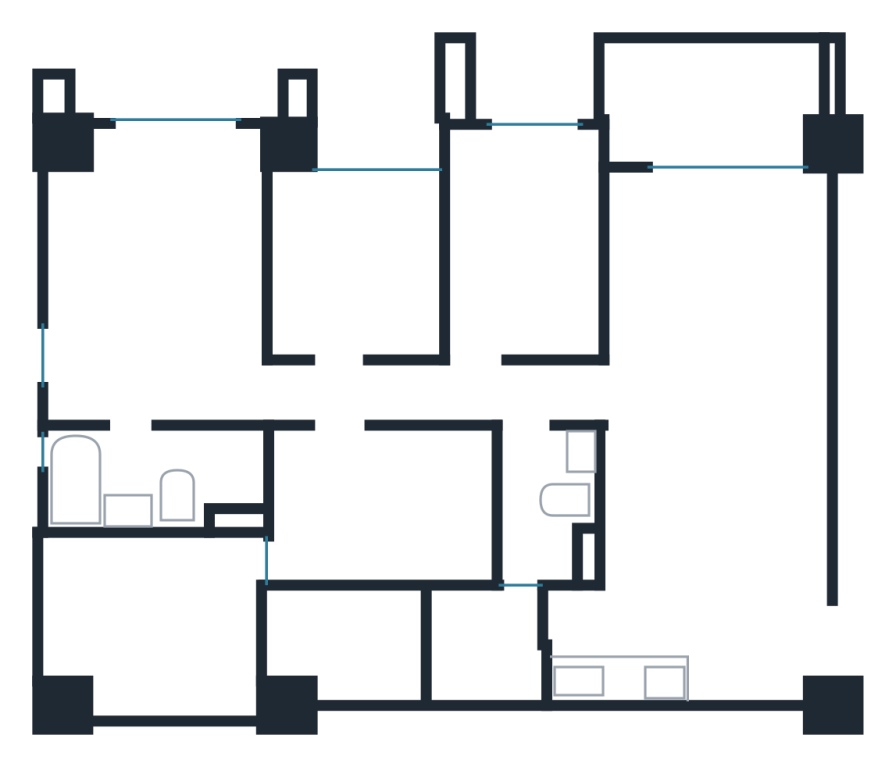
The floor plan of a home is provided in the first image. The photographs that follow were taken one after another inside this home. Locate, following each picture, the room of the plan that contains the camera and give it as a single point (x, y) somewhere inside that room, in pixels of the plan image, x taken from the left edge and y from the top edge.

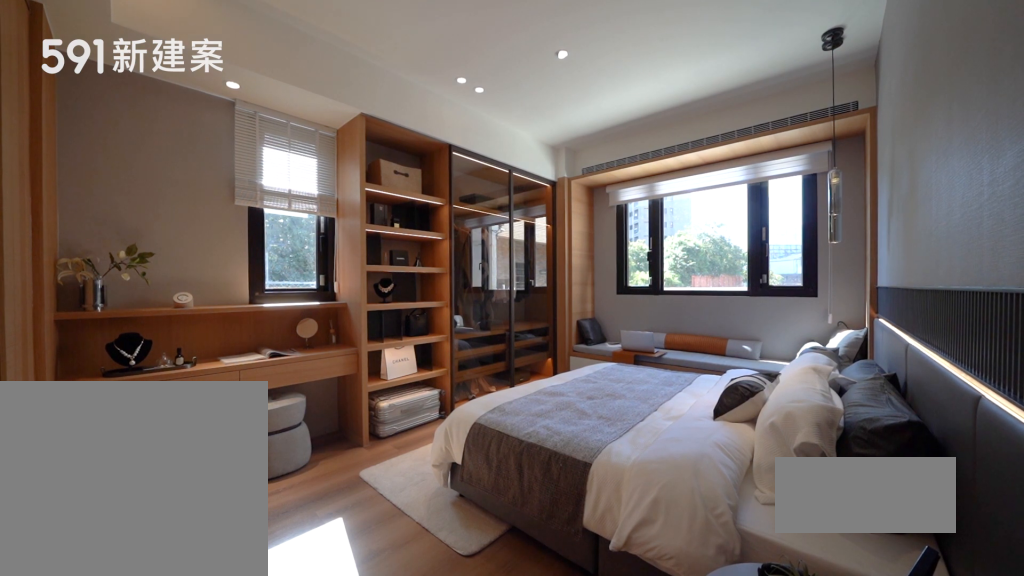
(159, 279)
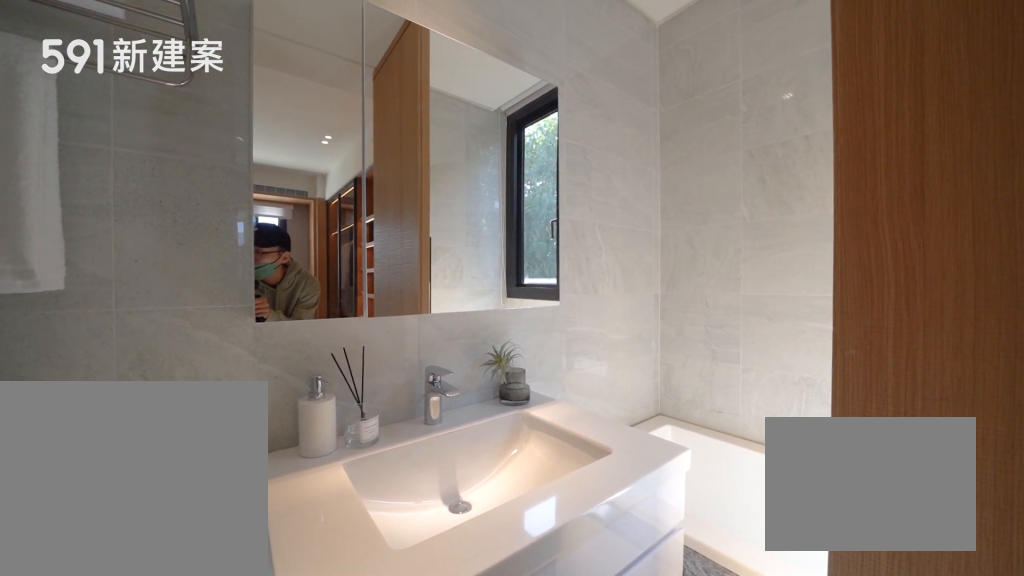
(152, 478)
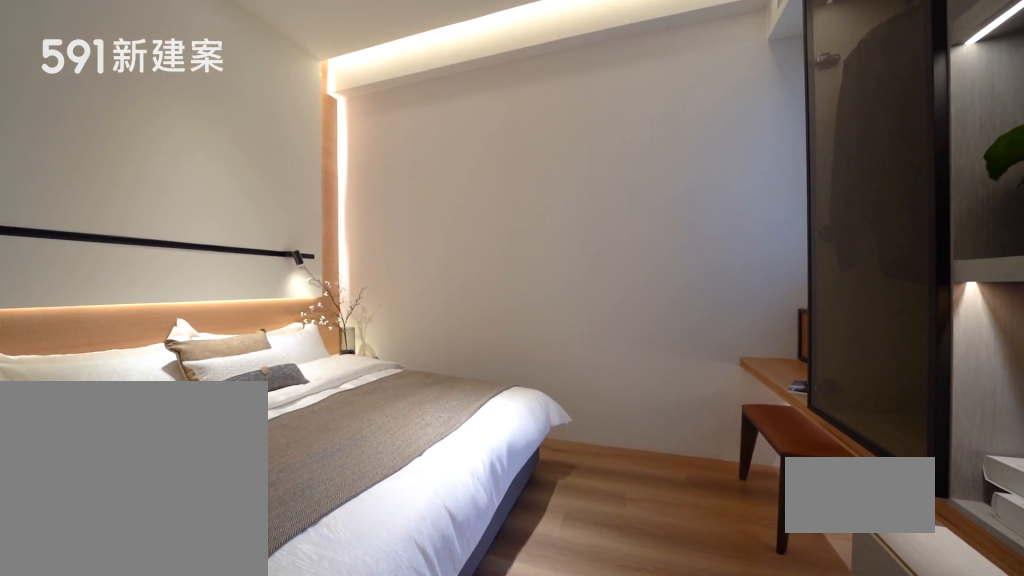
(390, 508)
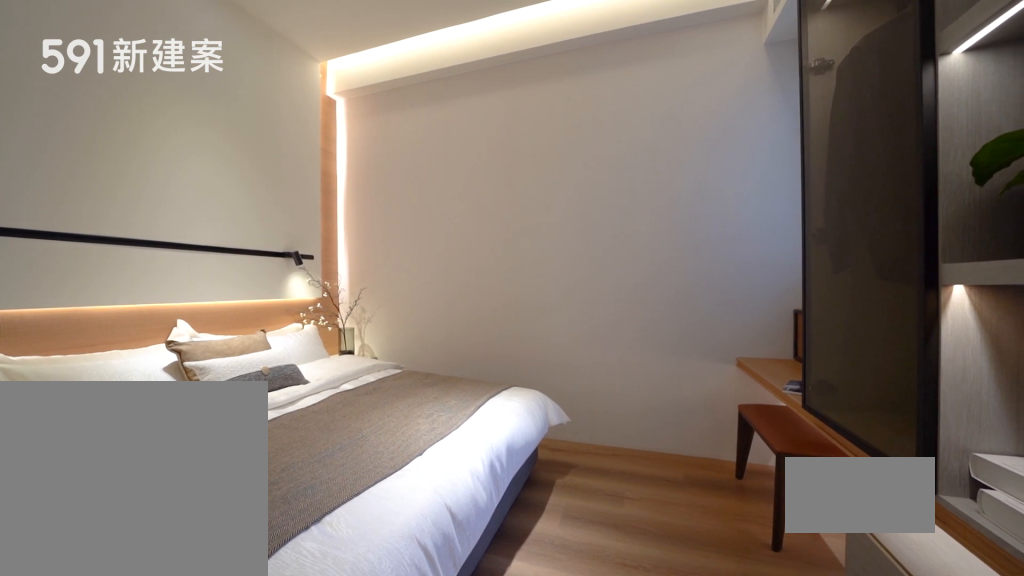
(390, 508)
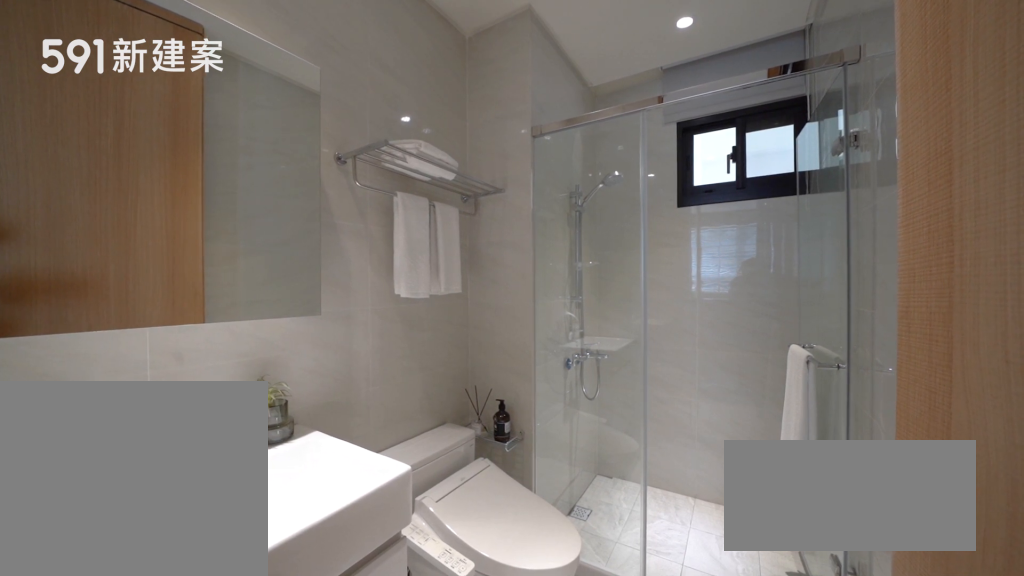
(546, 508)
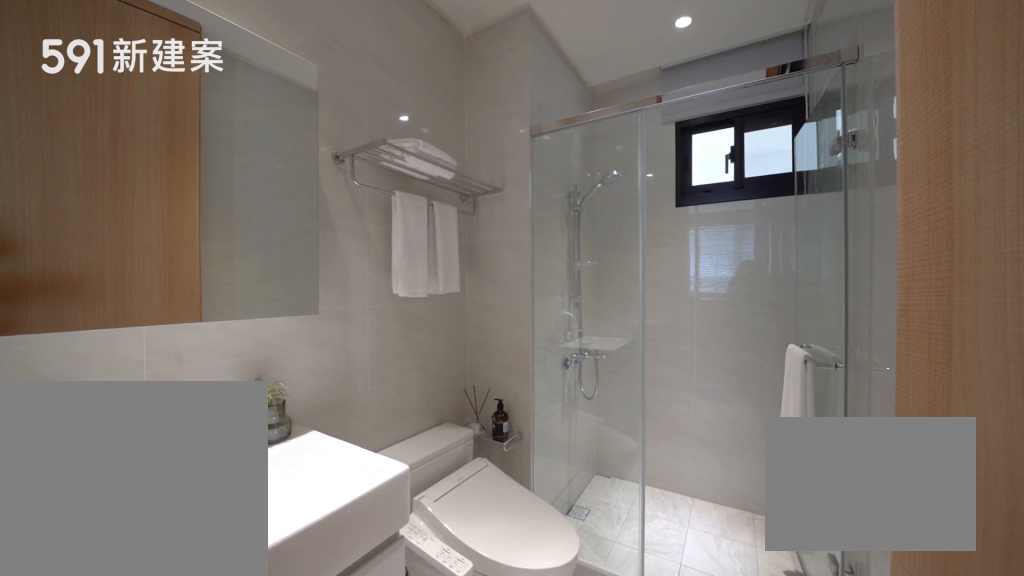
(546, 508)
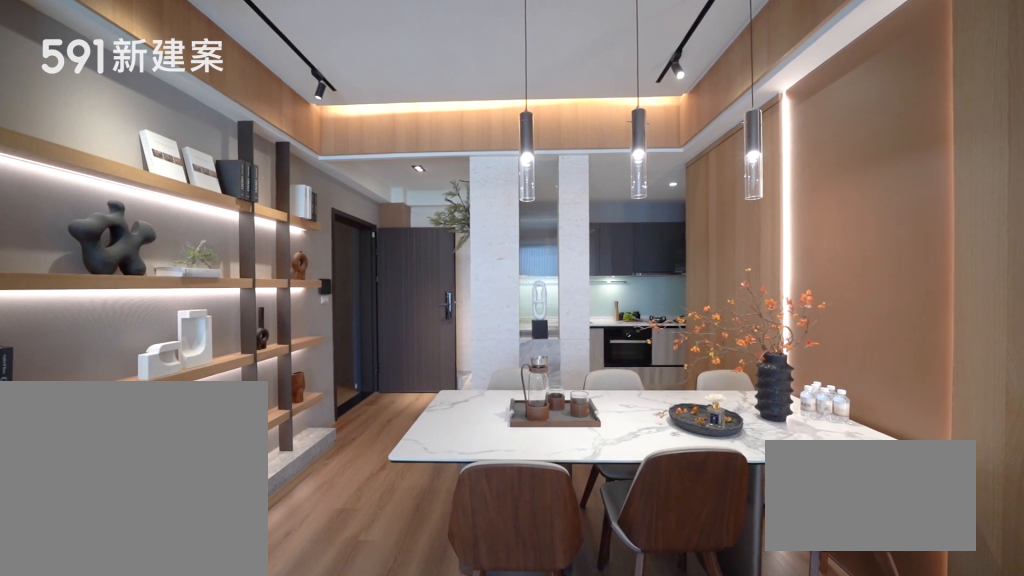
(712, 489)
